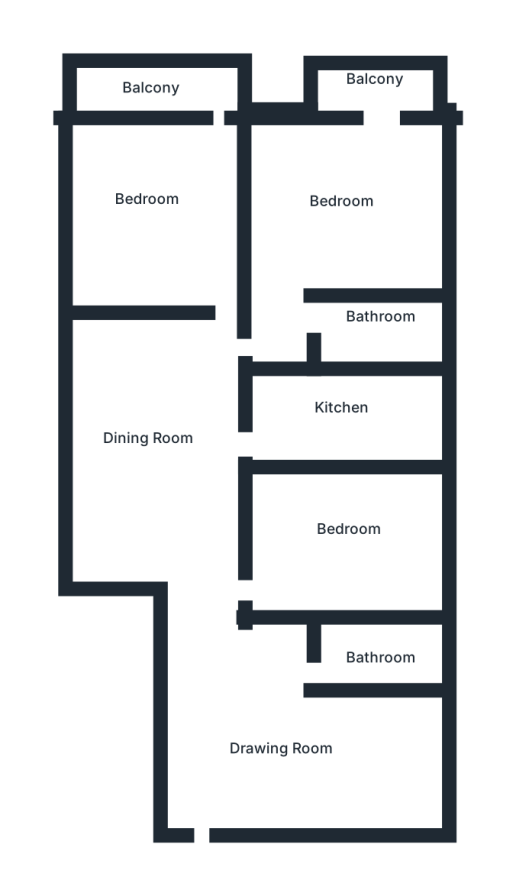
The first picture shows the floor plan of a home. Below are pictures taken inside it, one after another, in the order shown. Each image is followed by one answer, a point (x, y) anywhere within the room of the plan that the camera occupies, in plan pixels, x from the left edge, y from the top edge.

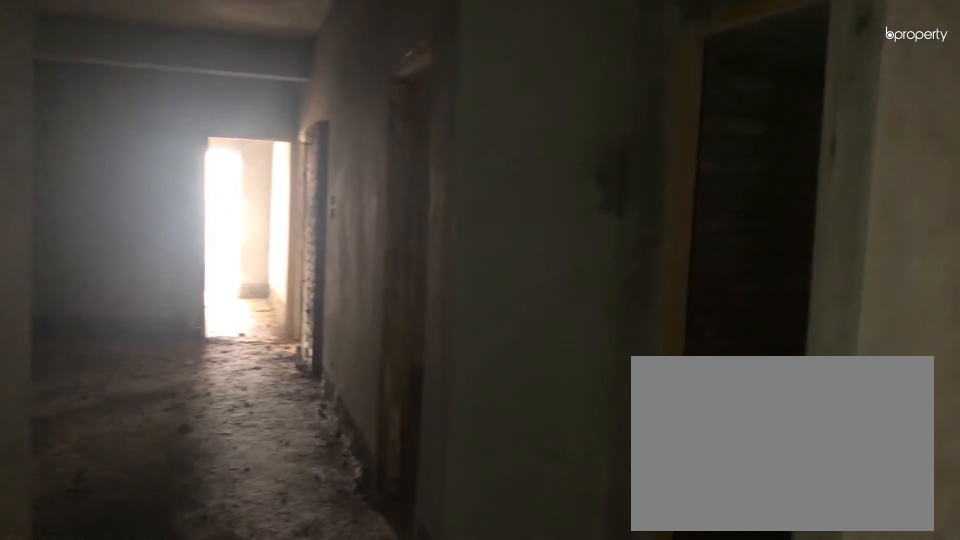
(257, 746)
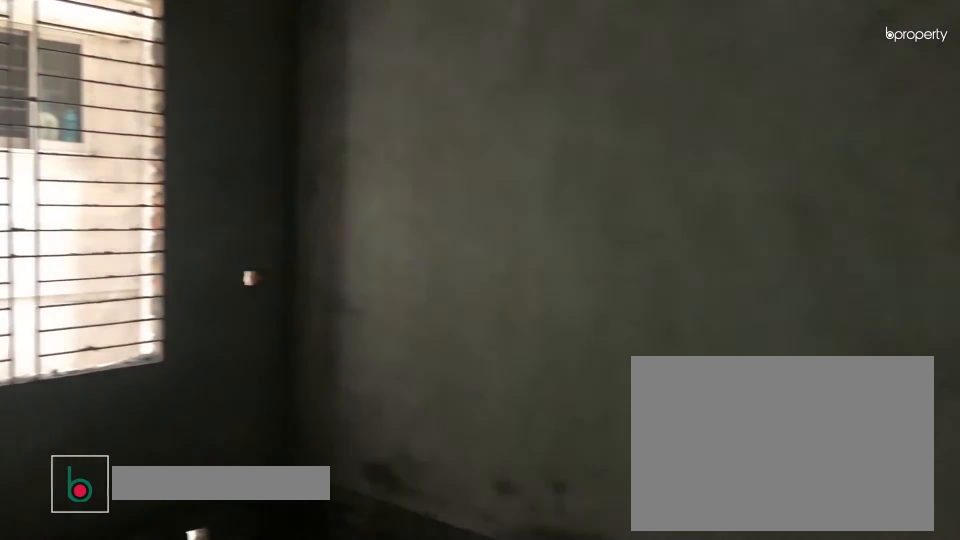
(257, 746)
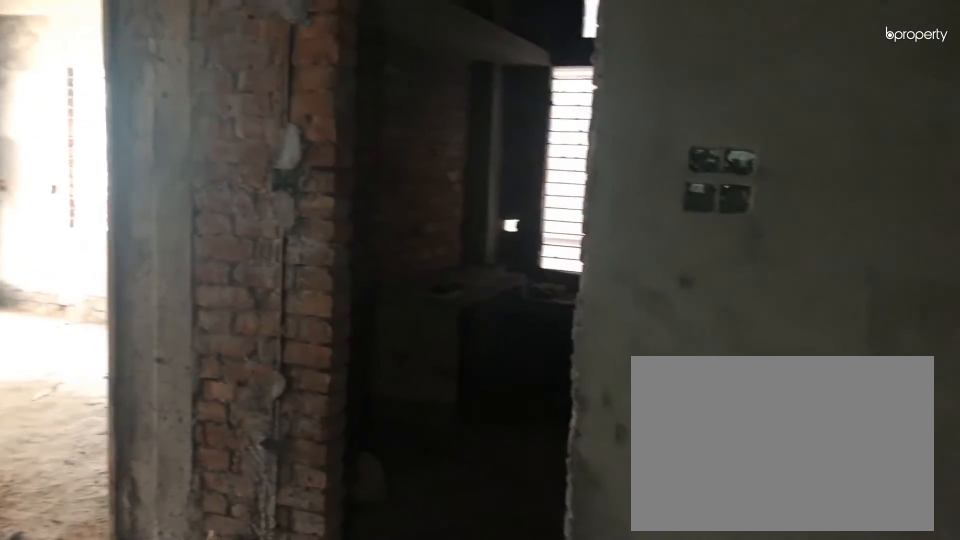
(164, 440)
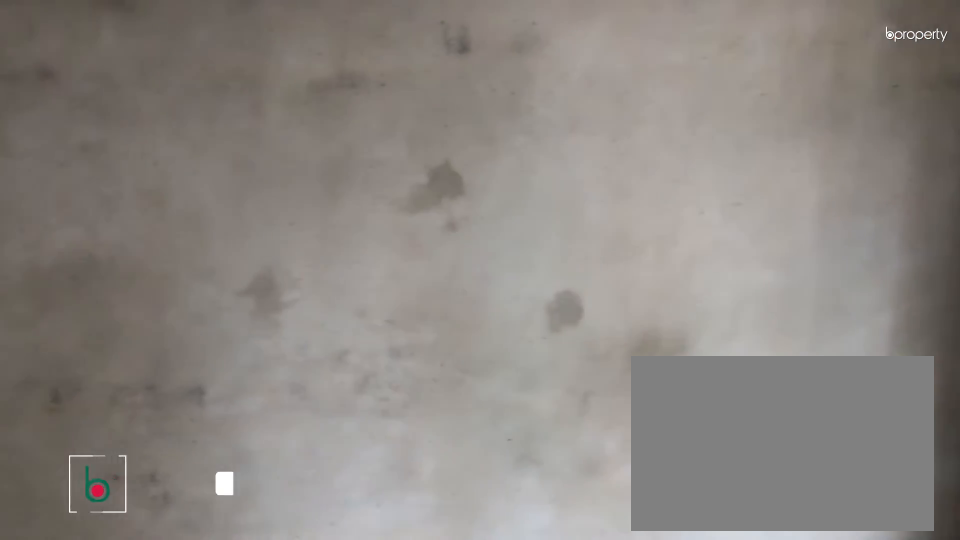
(170, 194)
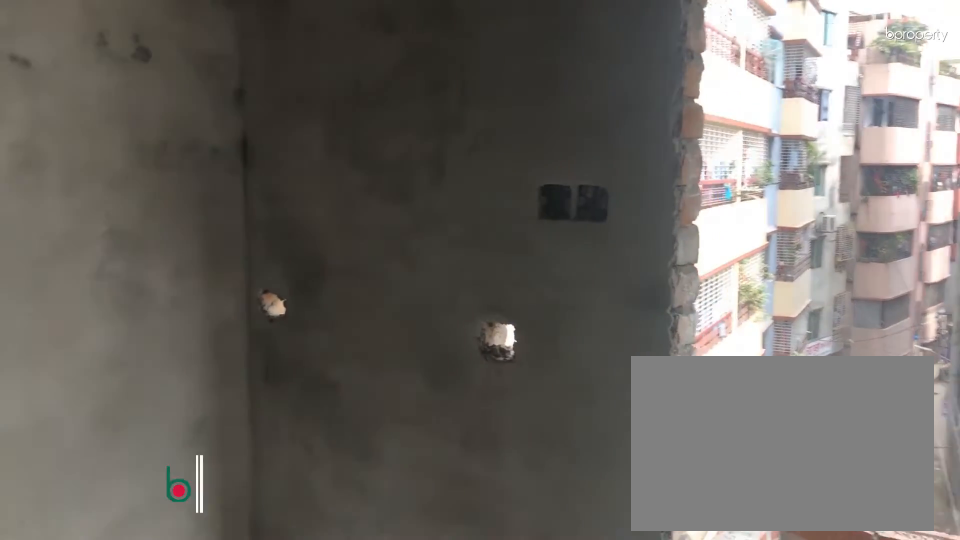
(364, 178)
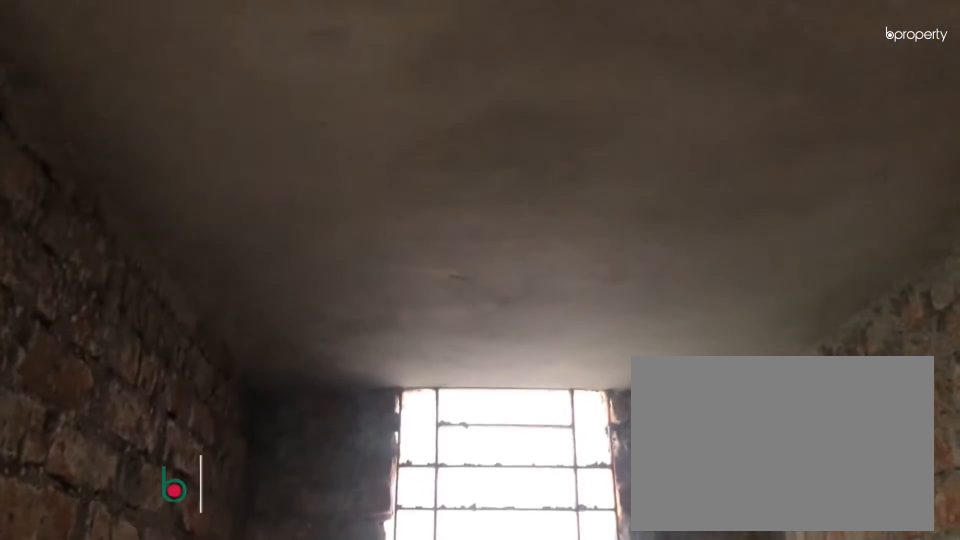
(371, 325)
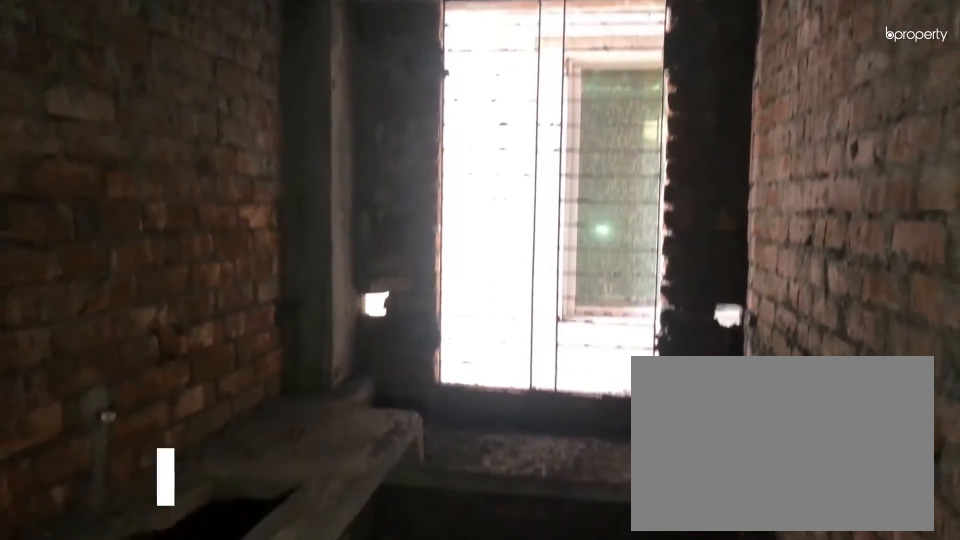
(345, 431)
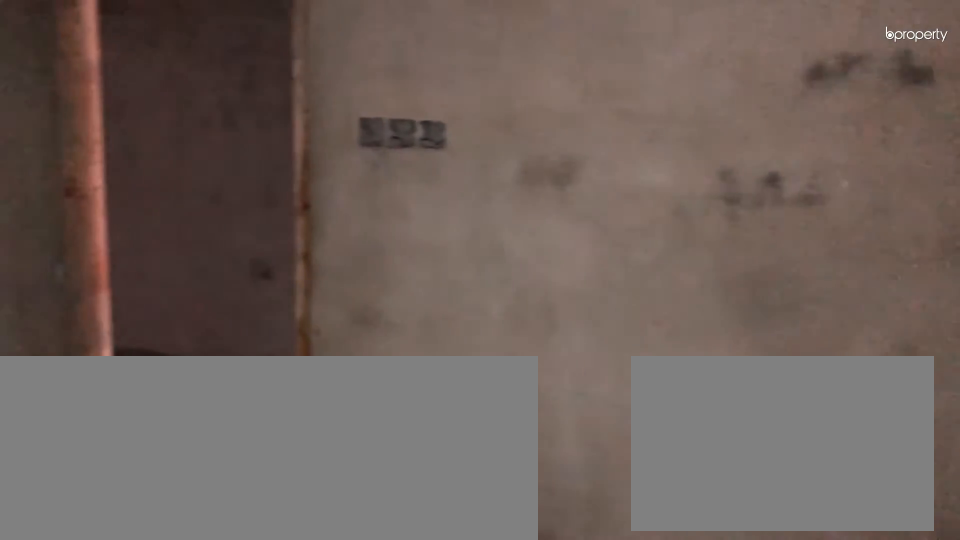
(349, 549)
